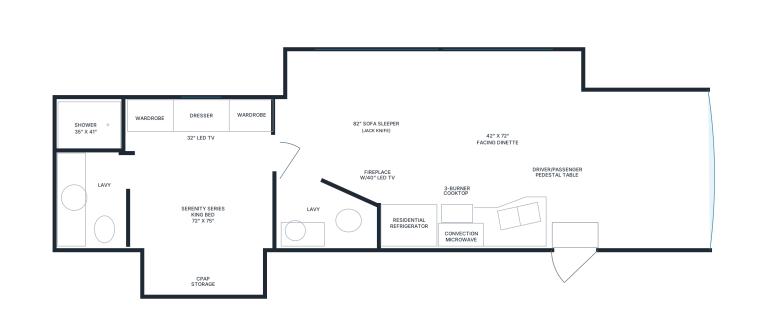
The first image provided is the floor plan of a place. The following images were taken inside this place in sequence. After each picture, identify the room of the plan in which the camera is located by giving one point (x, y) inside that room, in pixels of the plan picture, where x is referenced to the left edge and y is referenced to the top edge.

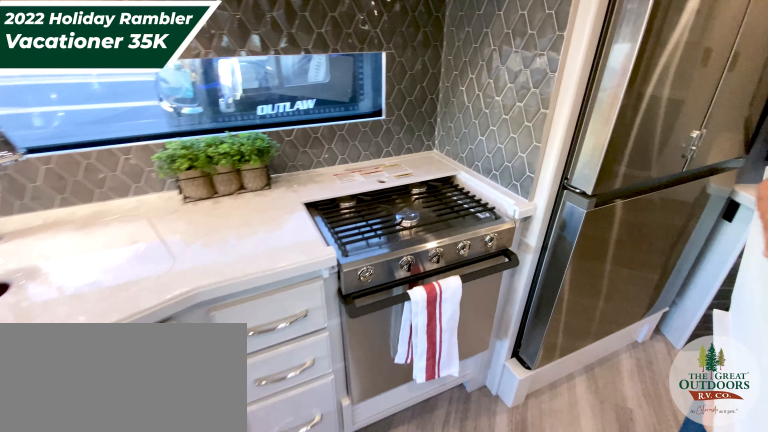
(431, 147)
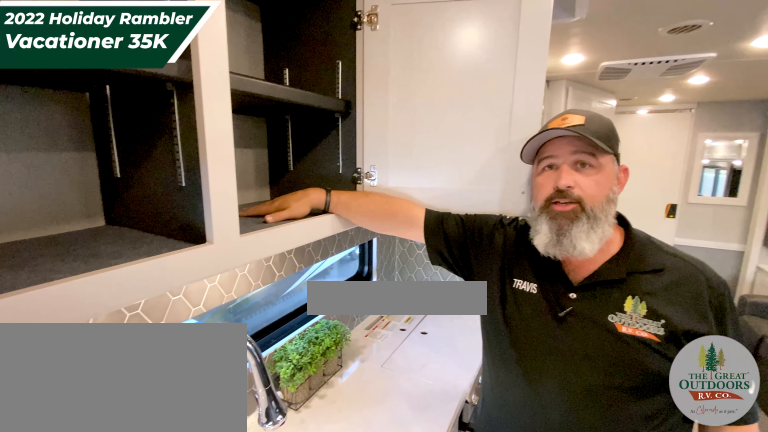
(431, 147)
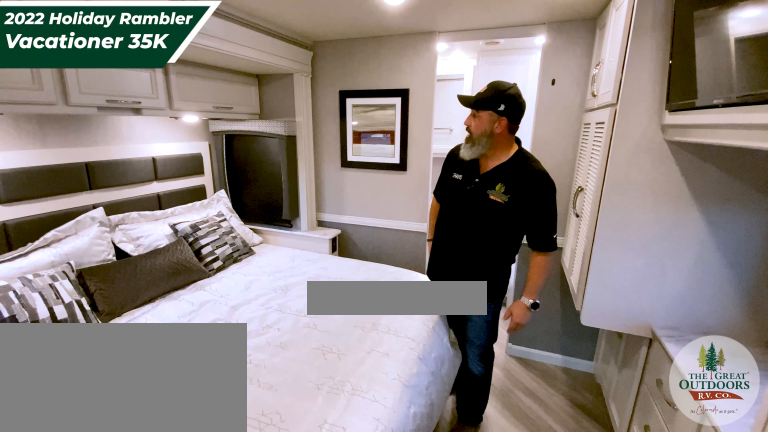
(200, 194)
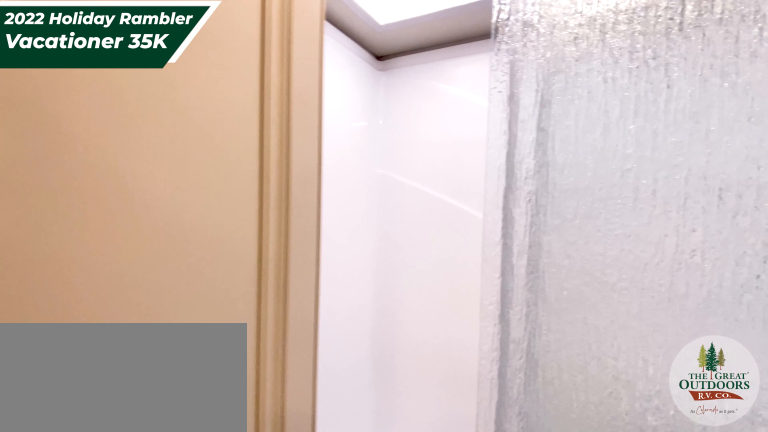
(91, 164)
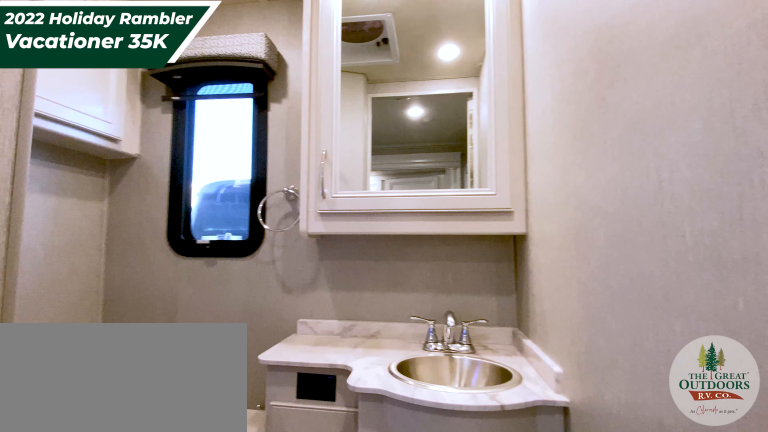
(321, 215)
